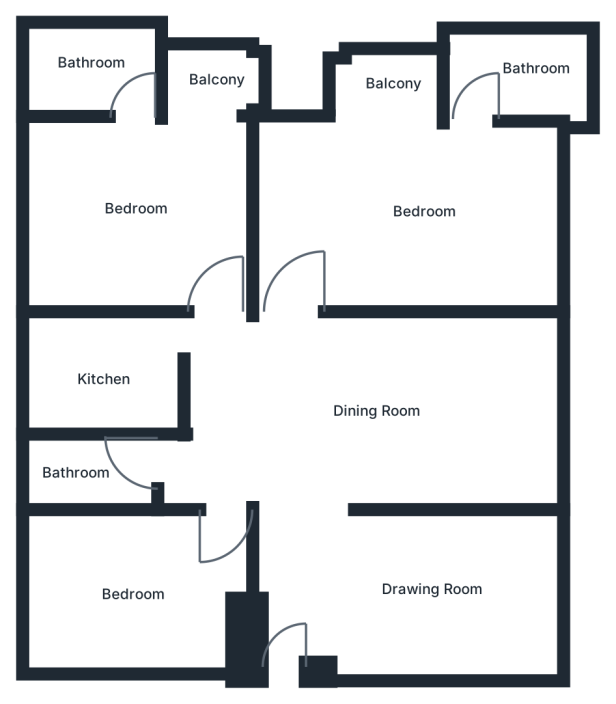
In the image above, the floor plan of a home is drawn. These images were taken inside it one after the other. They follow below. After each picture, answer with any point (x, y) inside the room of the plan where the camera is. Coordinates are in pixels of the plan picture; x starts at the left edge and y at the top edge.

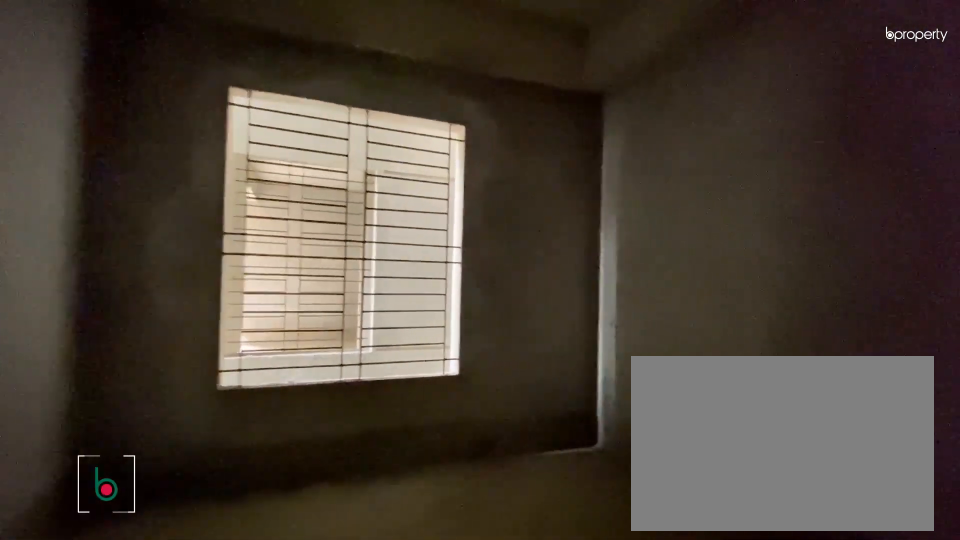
(417, 597)
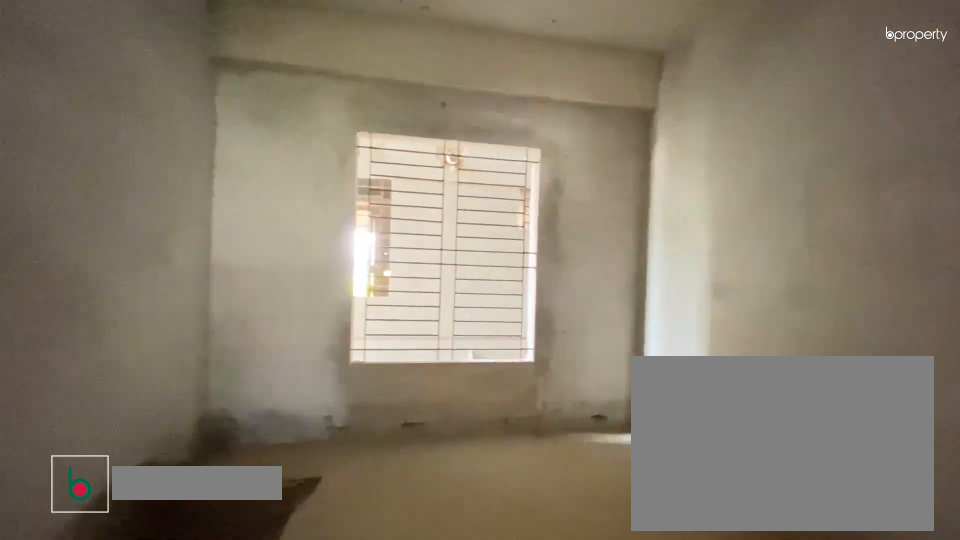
(326, 402)
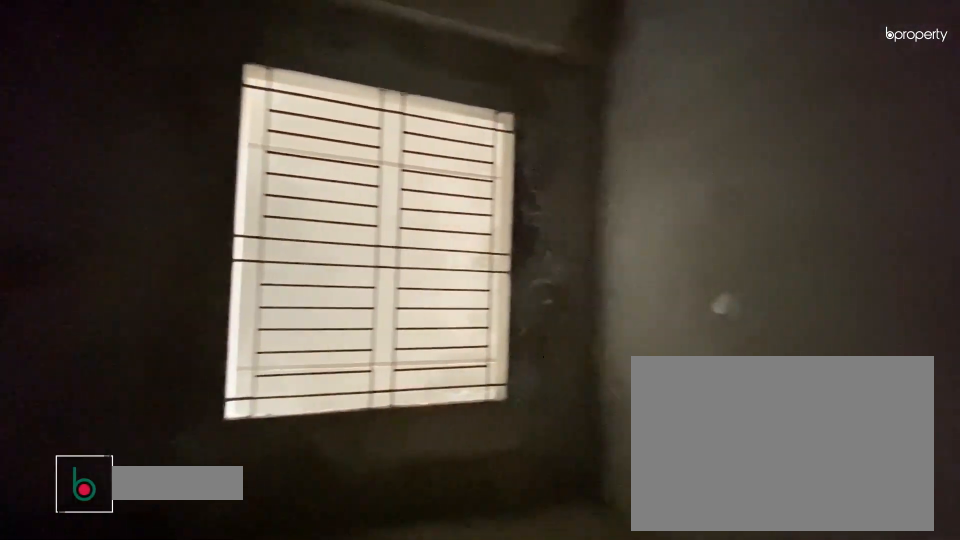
(166, 569)
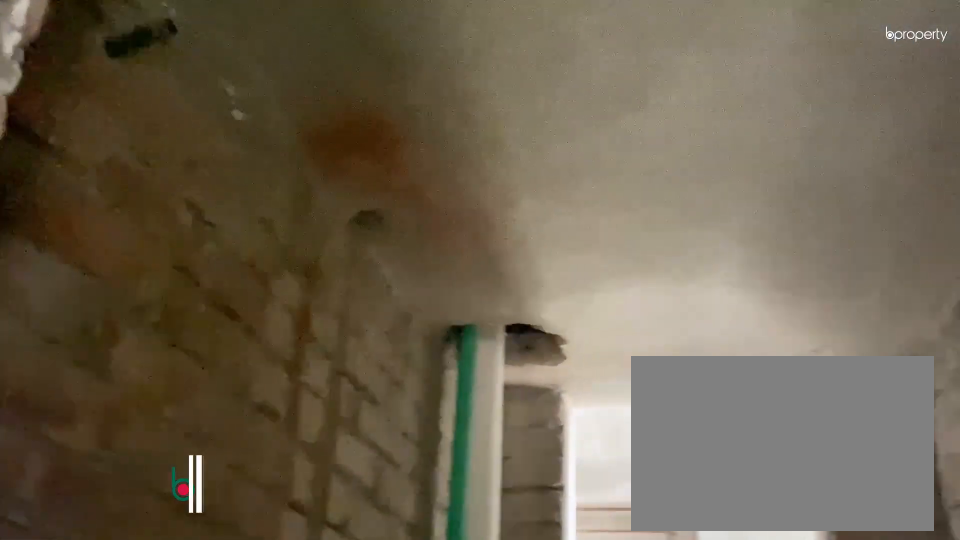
(89, 473)
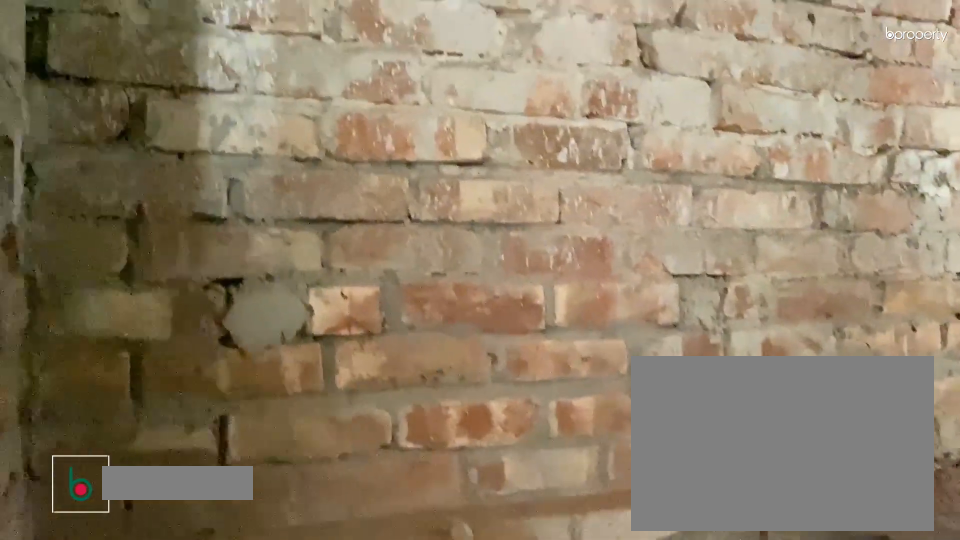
(113, 383)
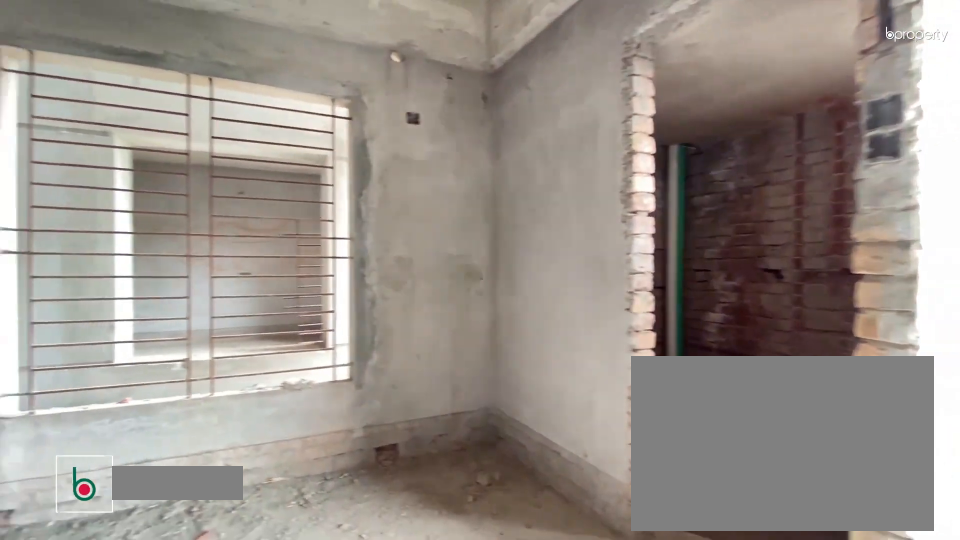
(138, 199)
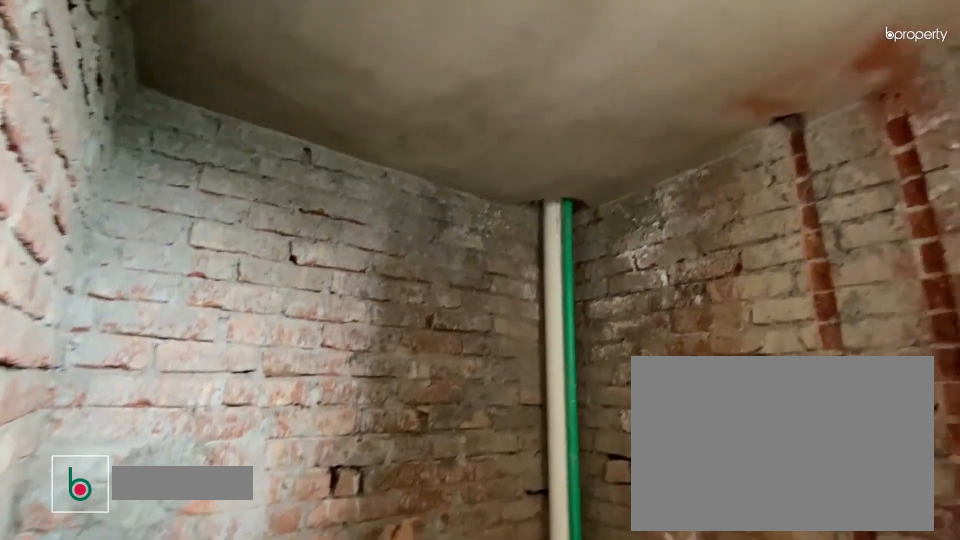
(104, 67)
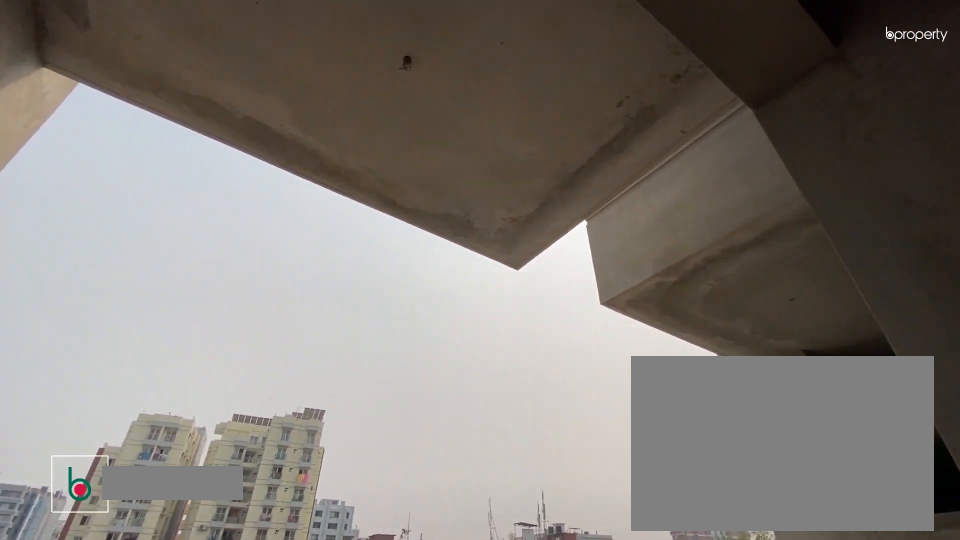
(204, 78)
